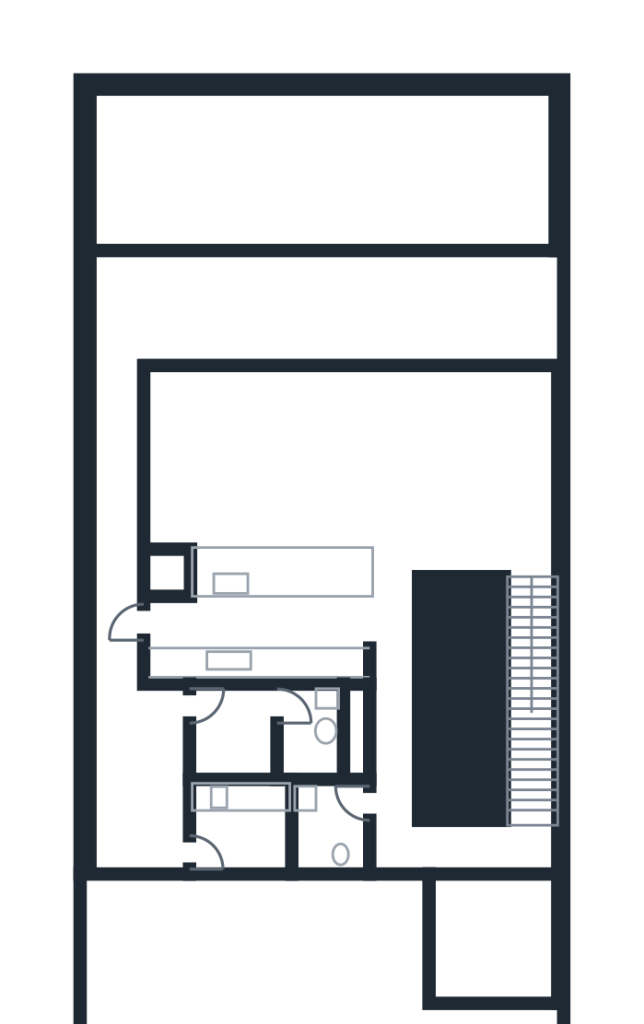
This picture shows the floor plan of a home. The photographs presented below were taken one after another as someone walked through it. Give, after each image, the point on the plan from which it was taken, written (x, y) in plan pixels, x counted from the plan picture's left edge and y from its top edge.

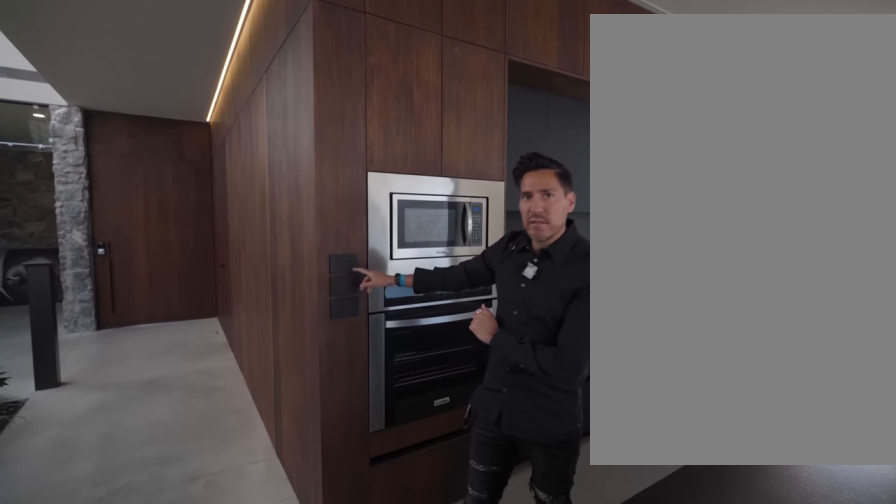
(397, 611)
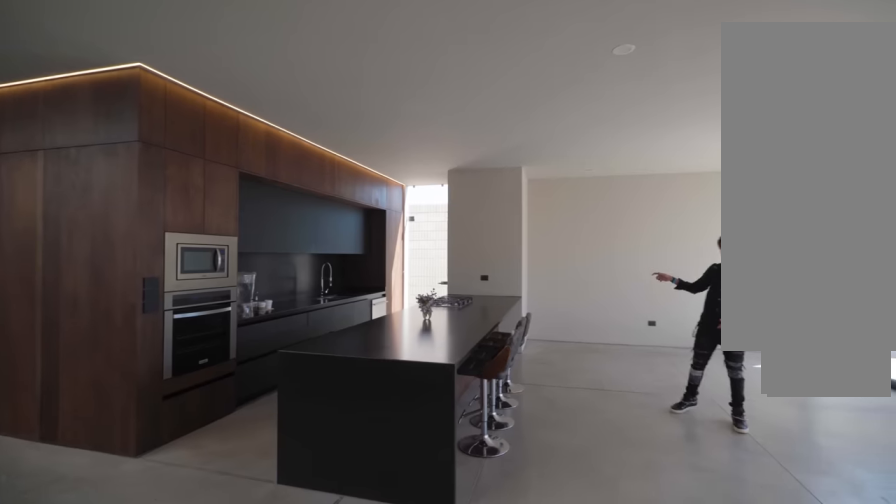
(362, 519)
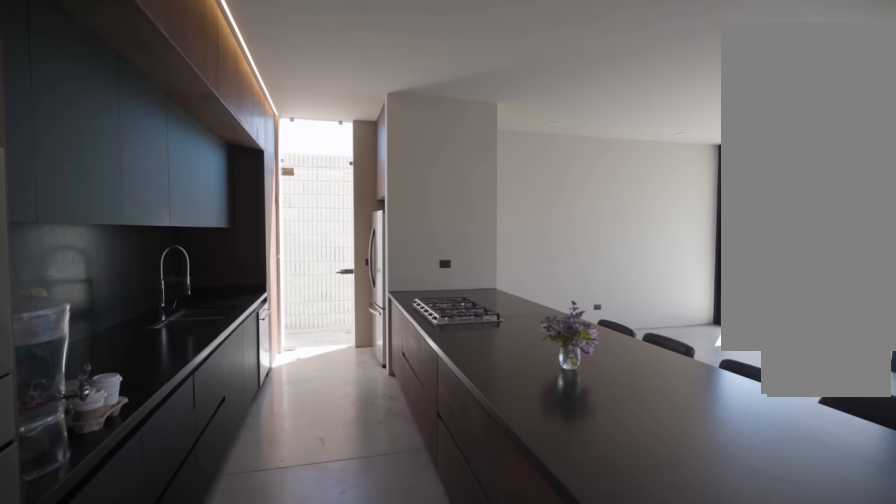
(398, 597)
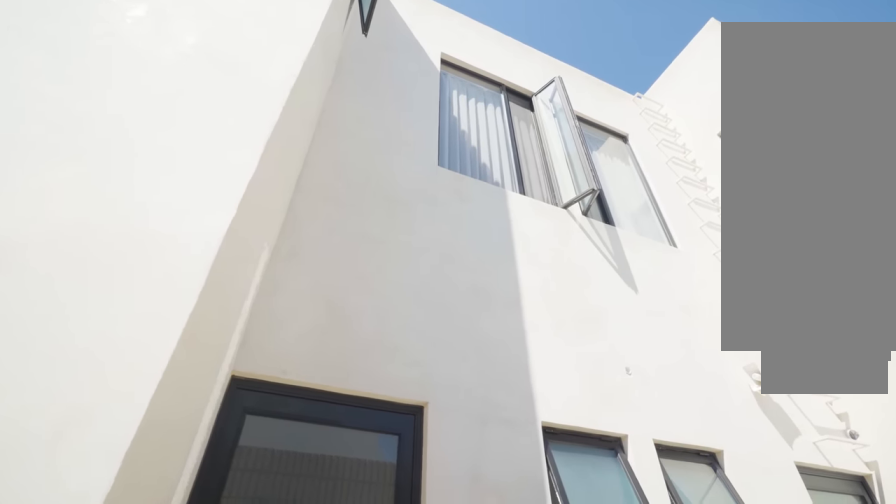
(119, 735)
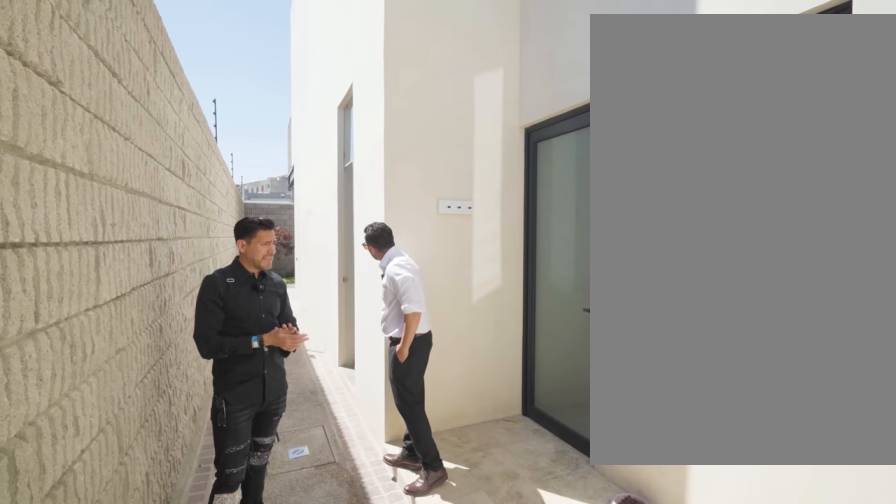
(125, 826)
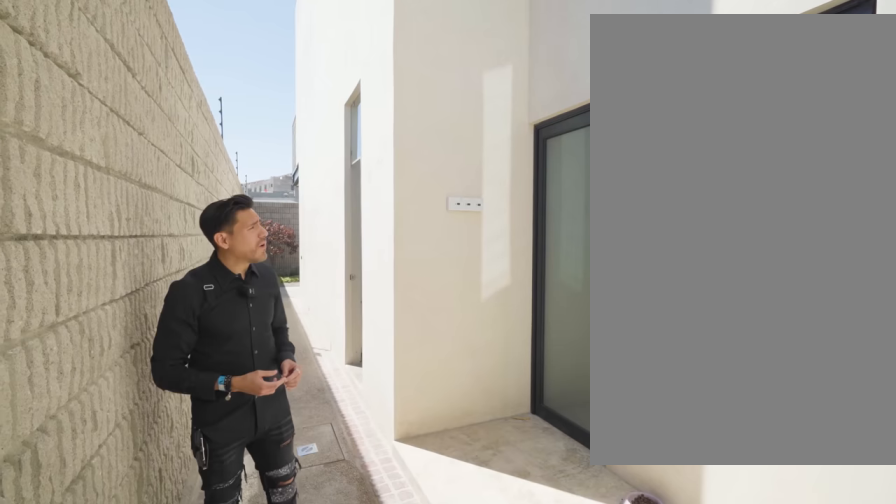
(125, 826)
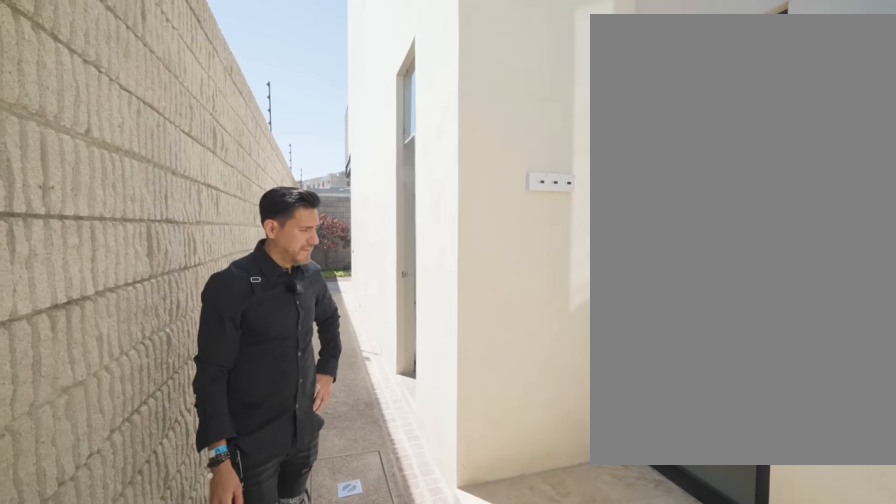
(114, 779)
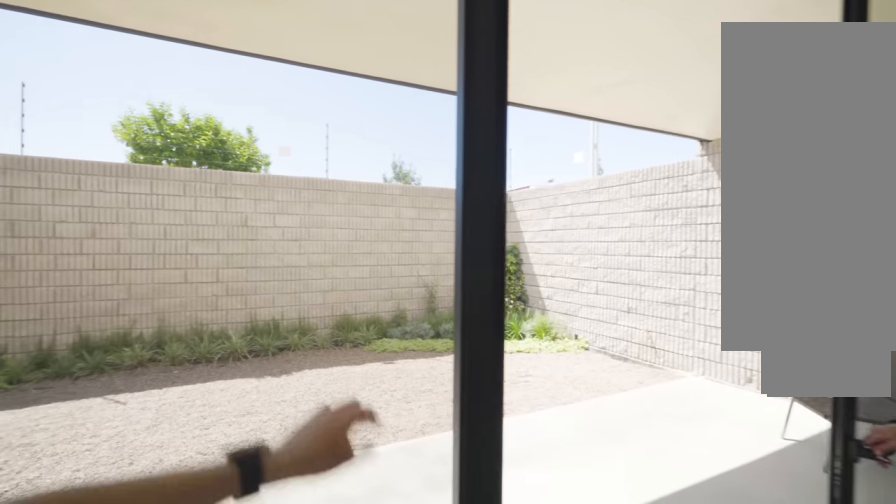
(276, 397)
